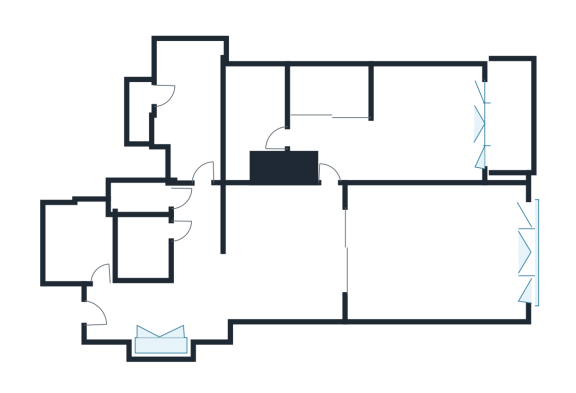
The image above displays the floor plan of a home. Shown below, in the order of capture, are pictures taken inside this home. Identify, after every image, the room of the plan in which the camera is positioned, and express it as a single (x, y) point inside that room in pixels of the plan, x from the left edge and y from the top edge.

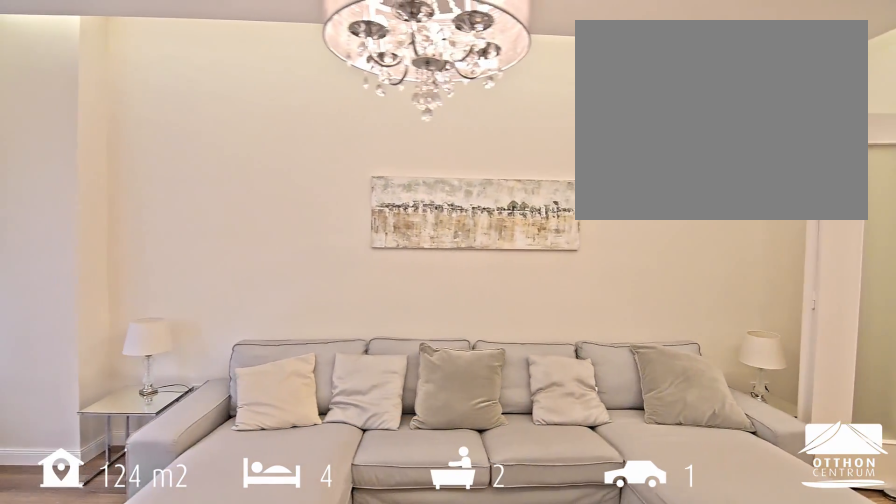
(438, 258)
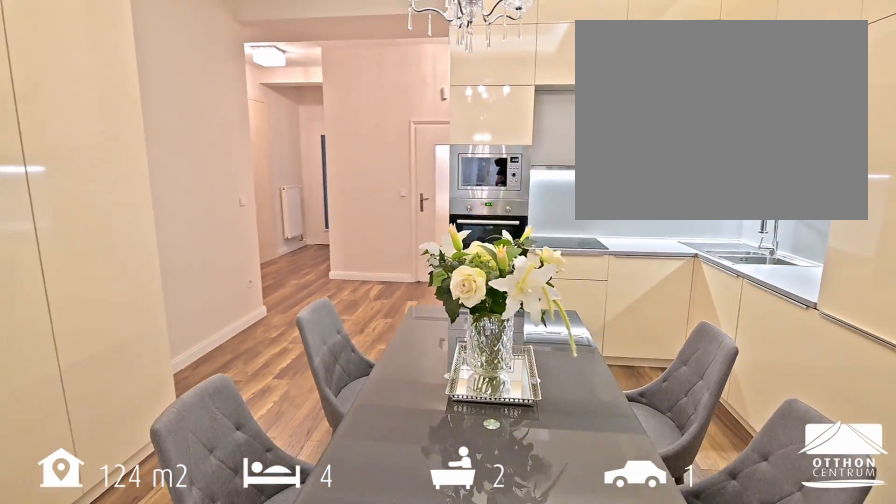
(300, 259)
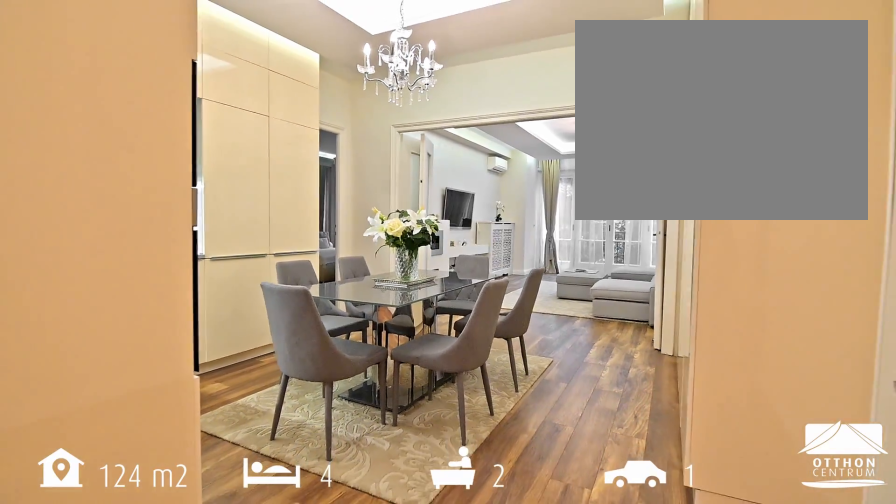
(300, 259)
